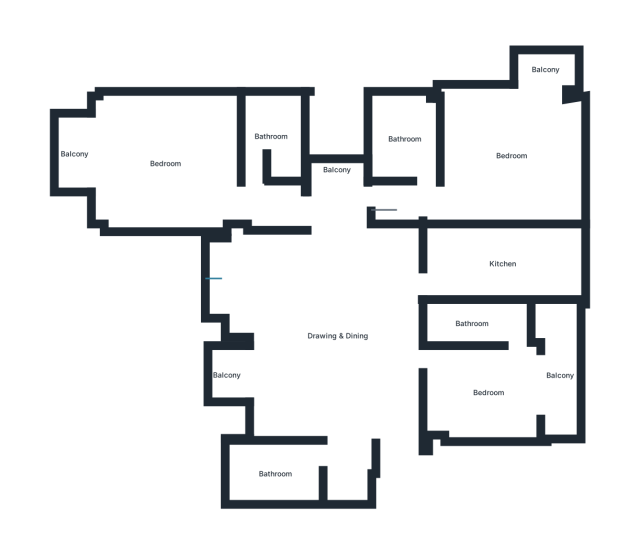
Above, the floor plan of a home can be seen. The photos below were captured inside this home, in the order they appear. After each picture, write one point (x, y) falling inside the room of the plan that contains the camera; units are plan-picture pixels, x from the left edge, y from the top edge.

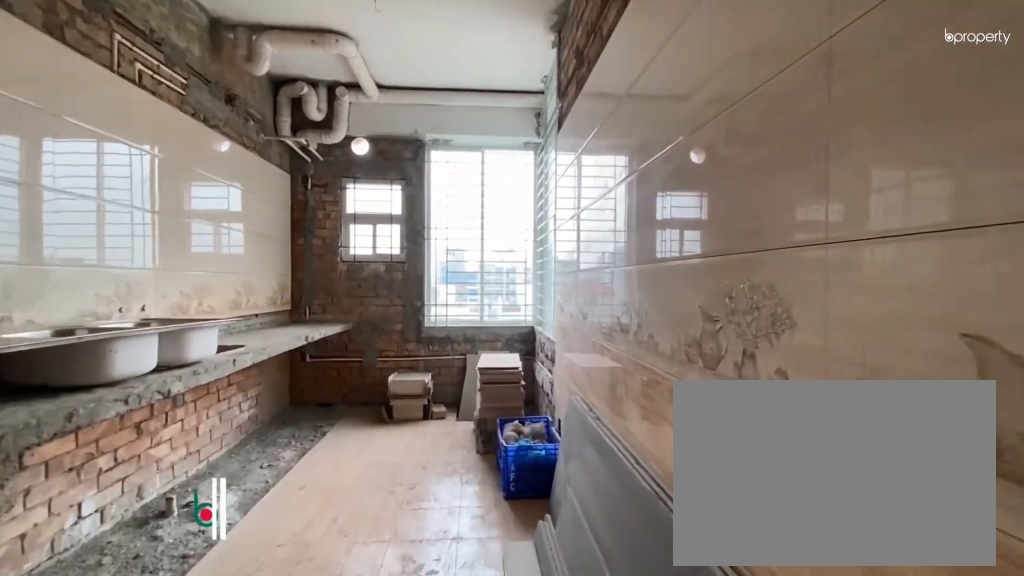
(502, 265)
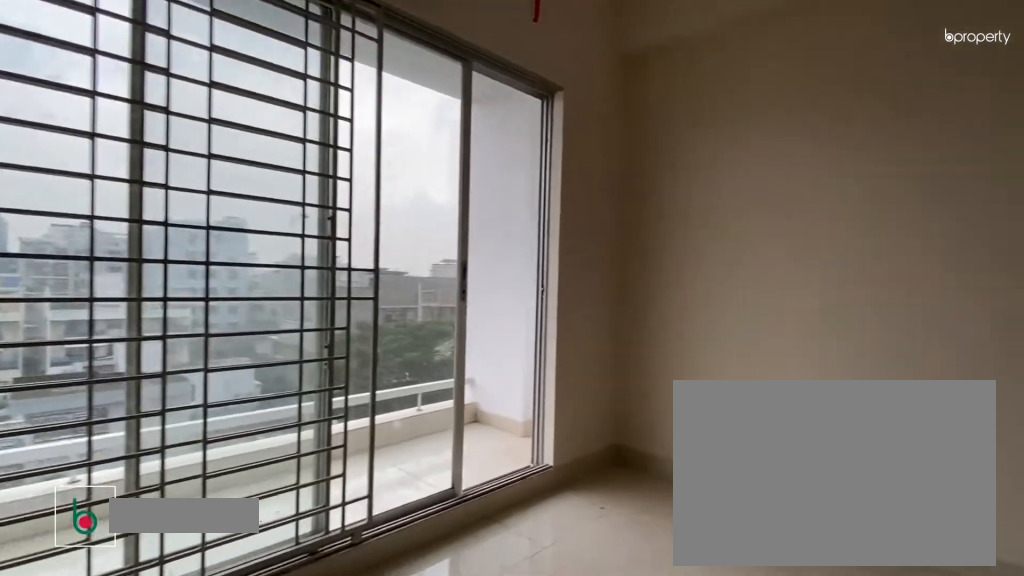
(489, 393)
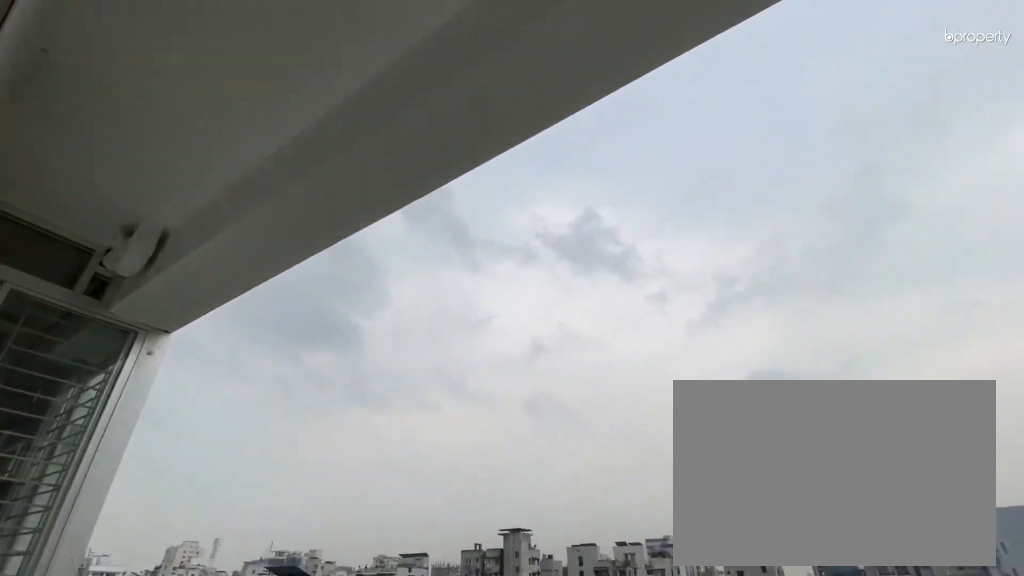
(562, 377)
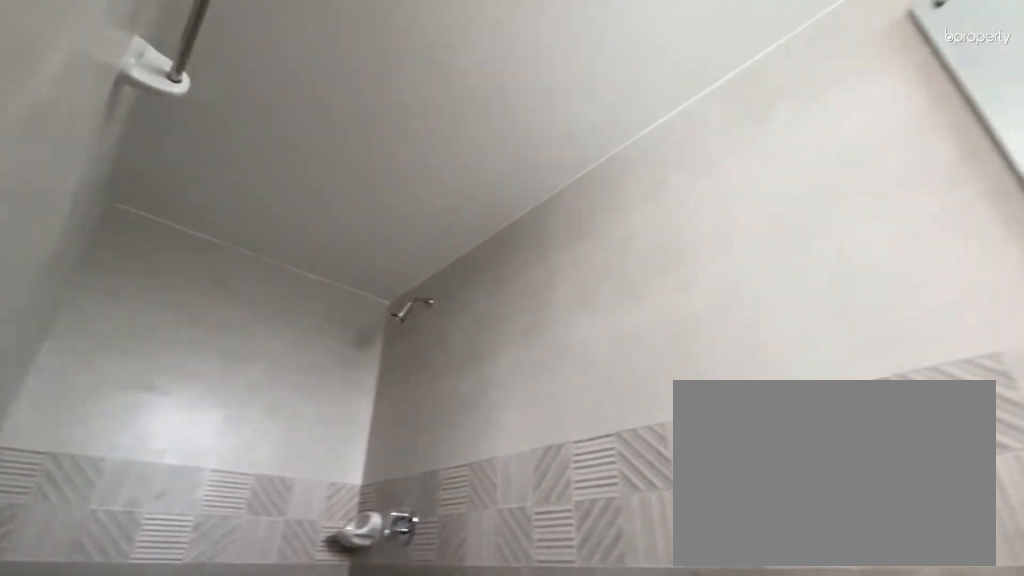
(469, 325)
